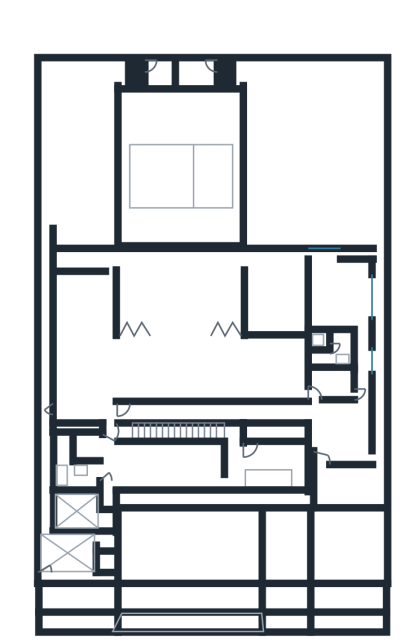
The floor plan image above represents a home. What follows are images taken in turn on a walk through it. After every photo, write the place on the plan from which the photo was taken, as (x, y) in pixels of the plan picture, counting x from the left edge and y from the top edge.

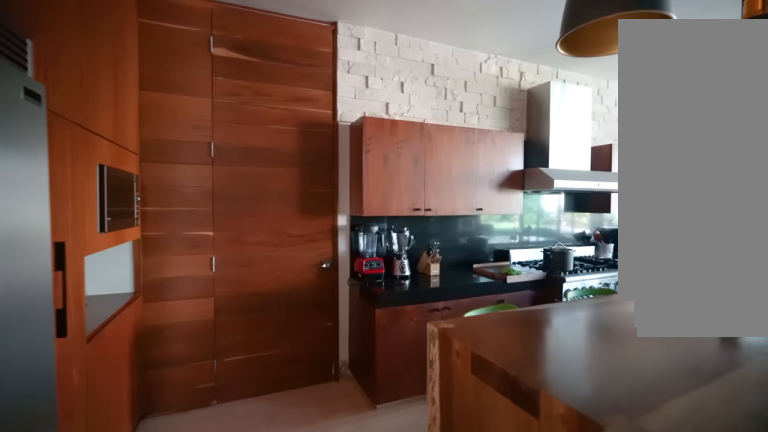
(116, 413)
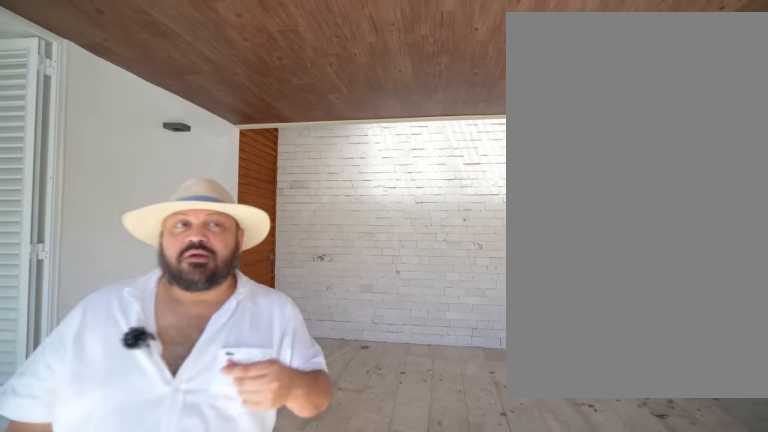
(151, 515)
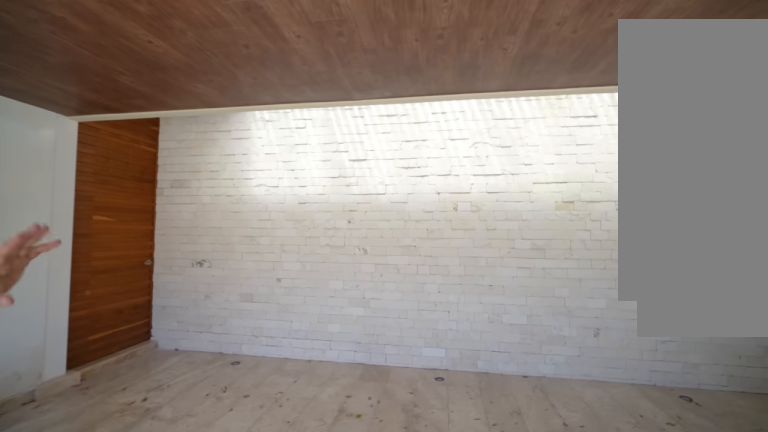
(166, 544)
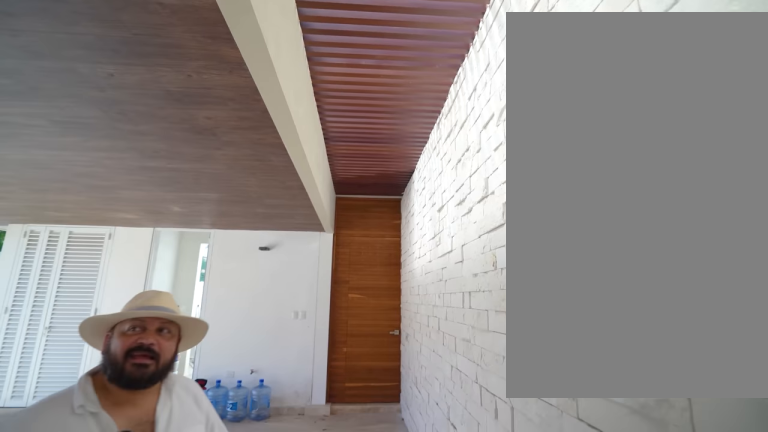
(167, 505)
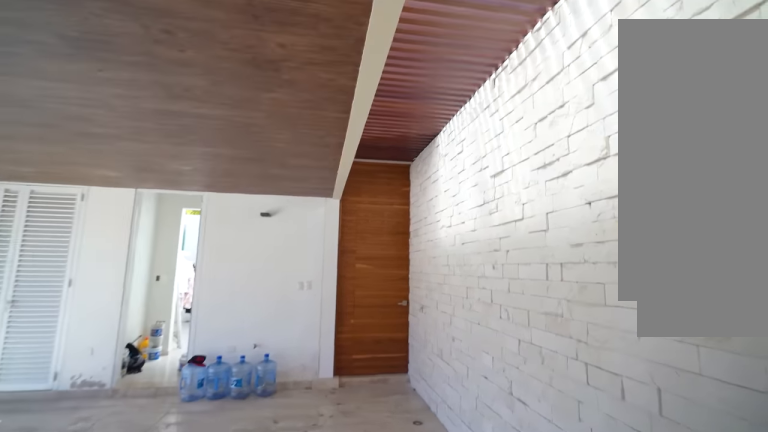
(194, 499)
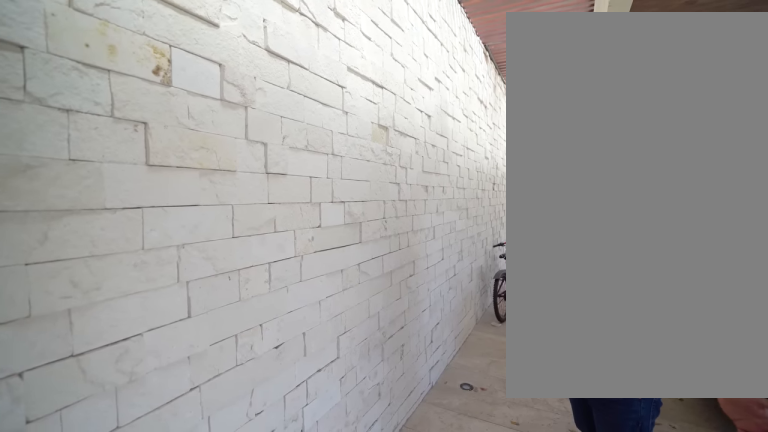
(156, 508)
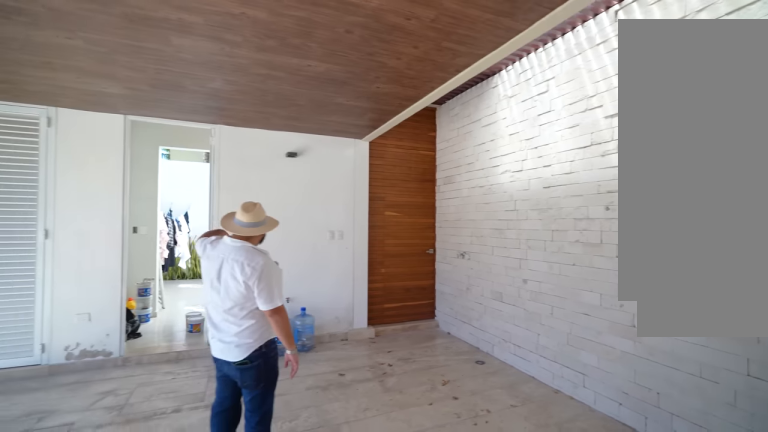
(166, 513)
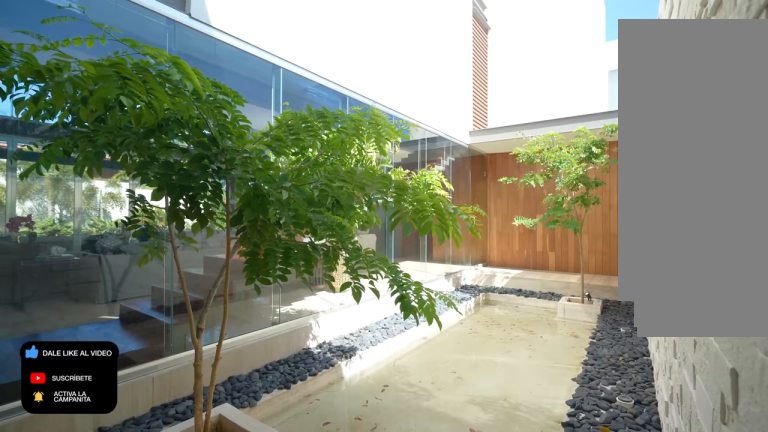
(123, 479)
